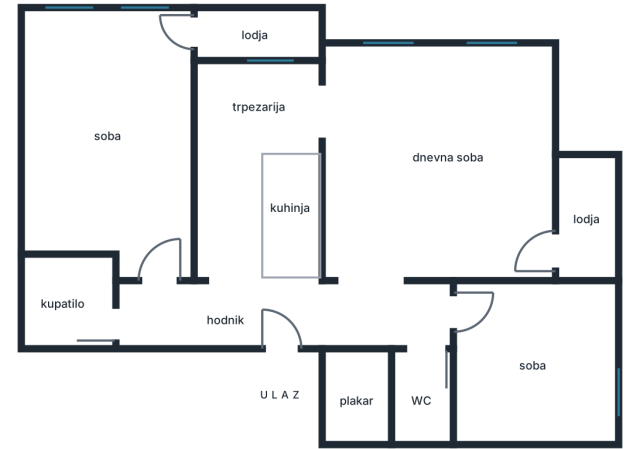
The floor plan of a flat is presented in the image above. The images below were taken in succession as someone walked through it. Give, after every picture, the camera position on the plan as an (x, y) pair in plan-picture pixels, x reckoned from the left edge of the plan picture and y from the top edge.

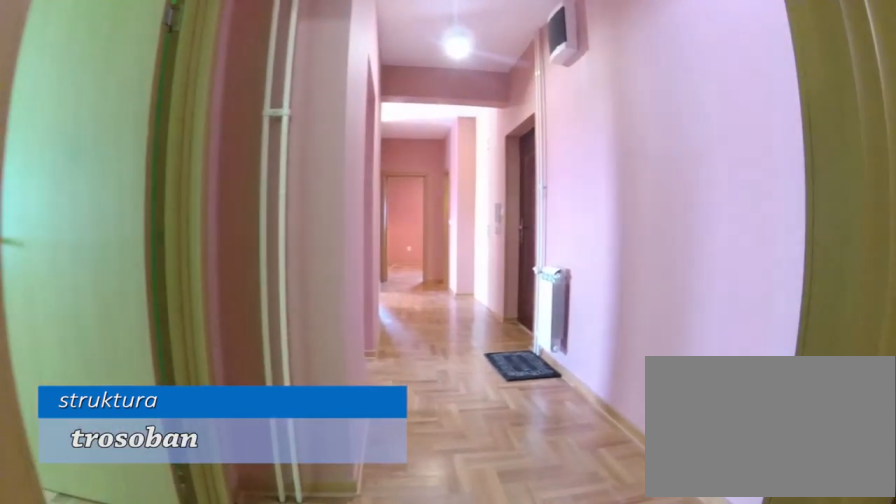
(67, 314)
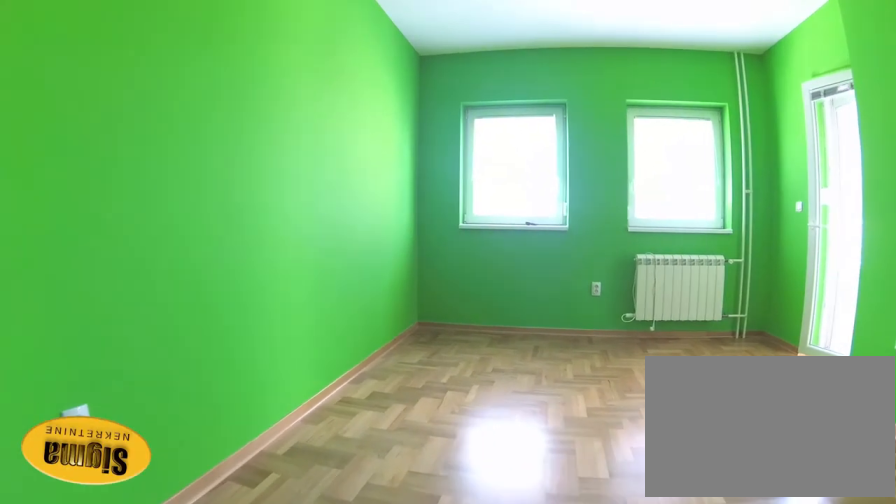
(96, 191)
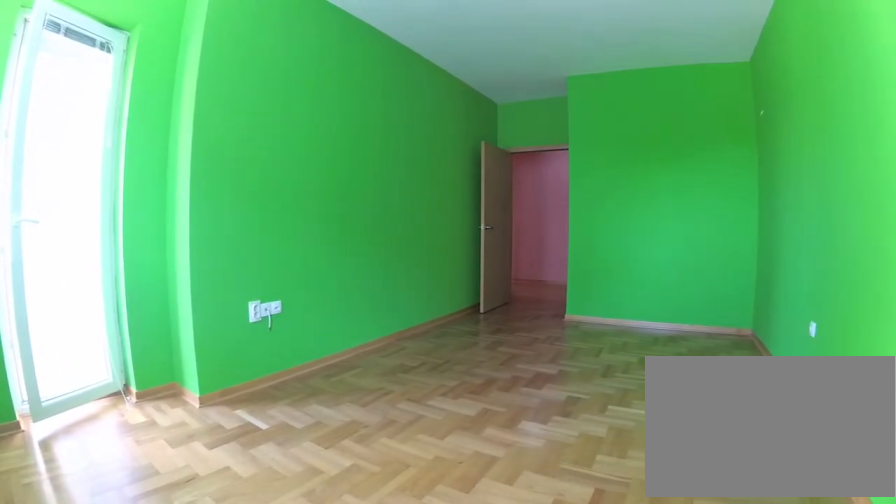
(51, 26)
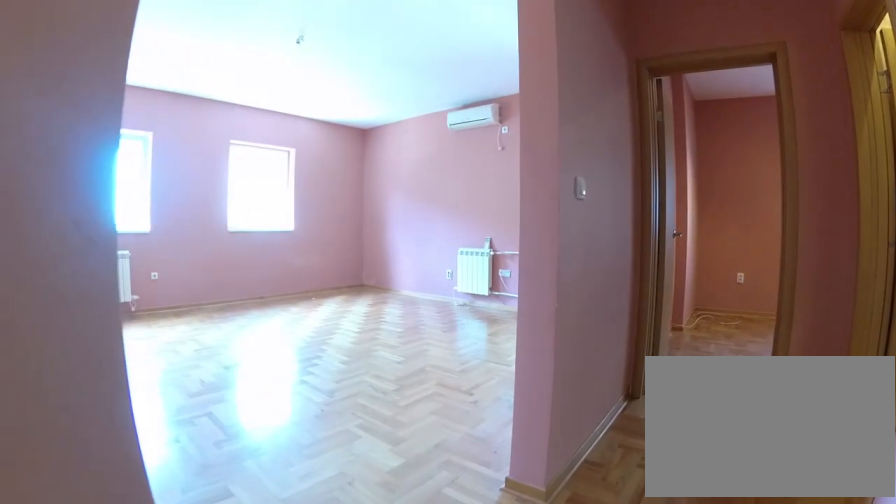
(307, 313)
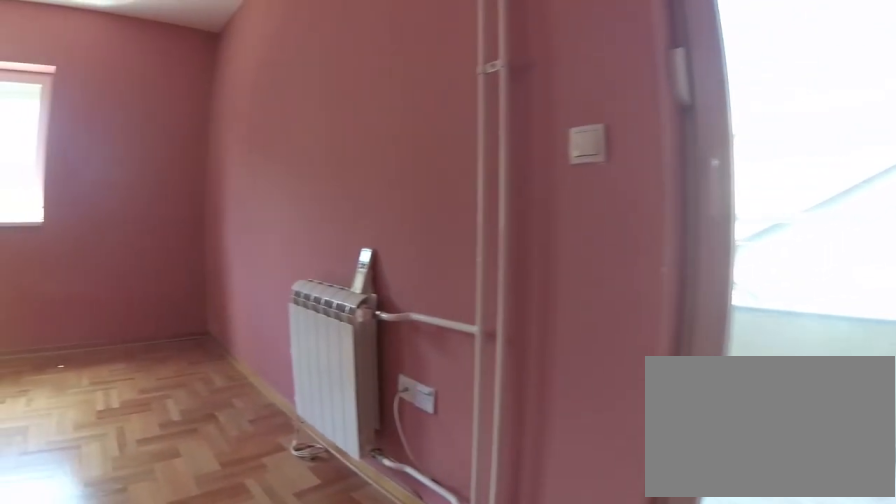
(521, 255)
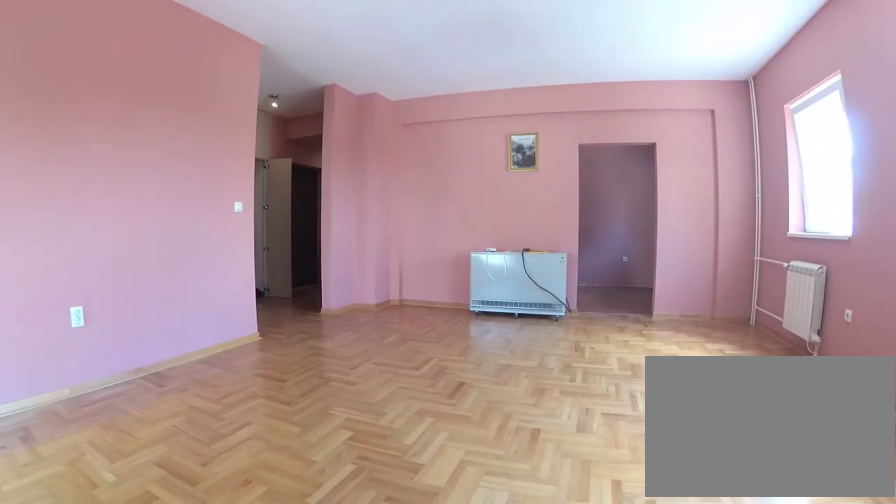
(537, 126)
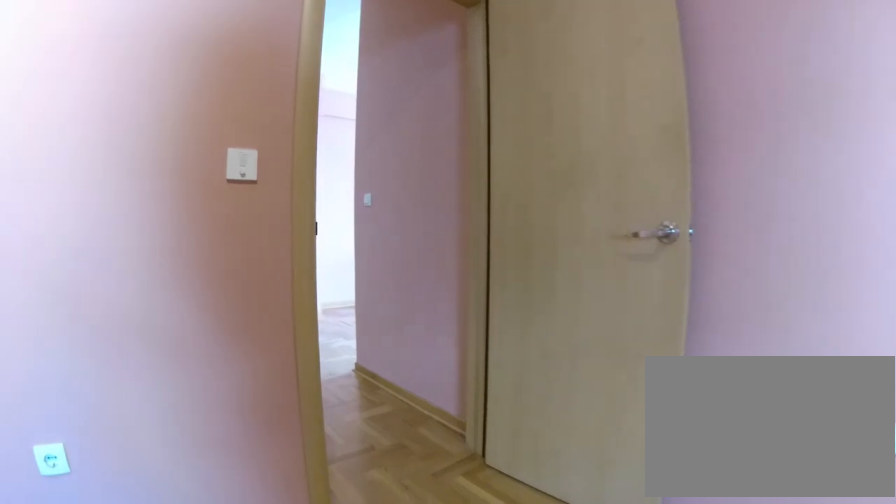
(505, 348)
